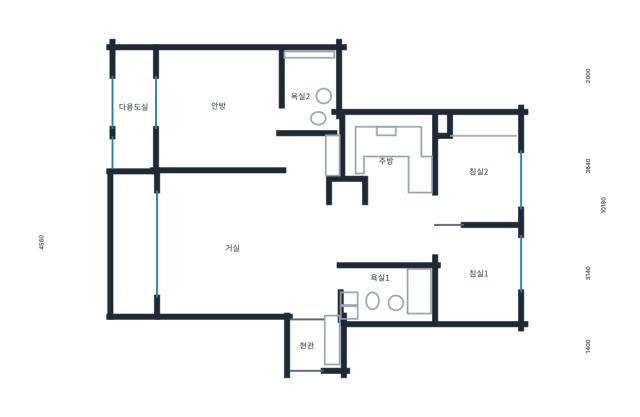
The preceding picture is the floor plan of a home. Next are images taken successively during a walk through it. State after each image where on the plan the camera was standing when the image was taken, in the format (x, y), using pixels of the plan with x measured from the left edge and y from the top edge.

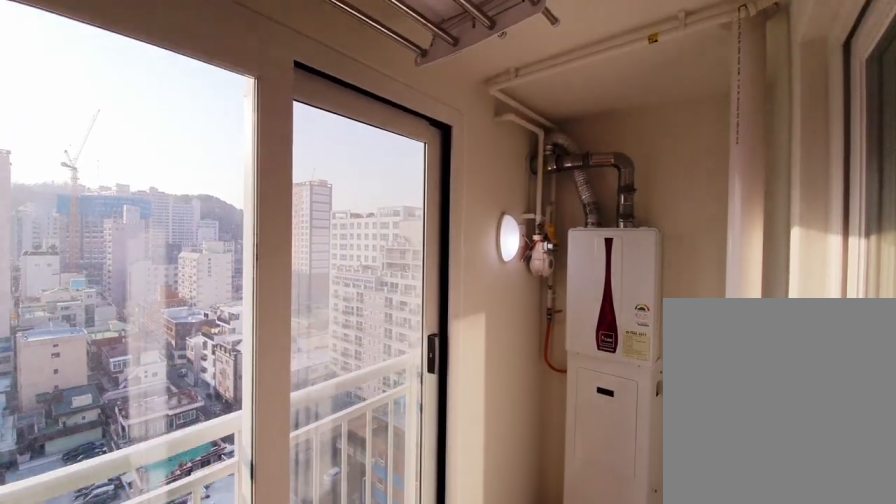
(151, 123)
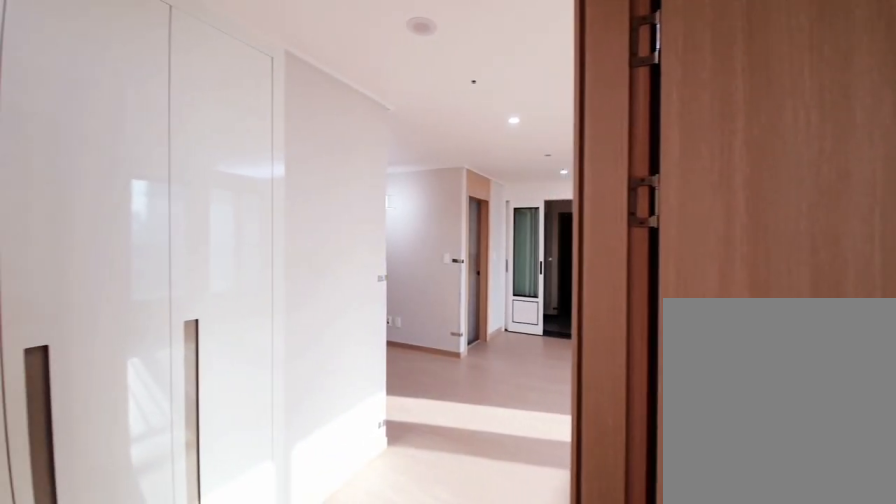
(302, 165)
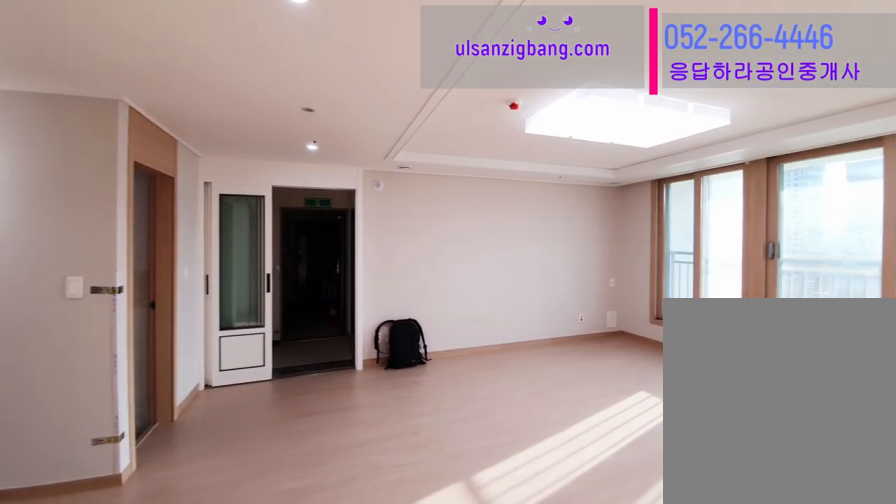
(303, 165)
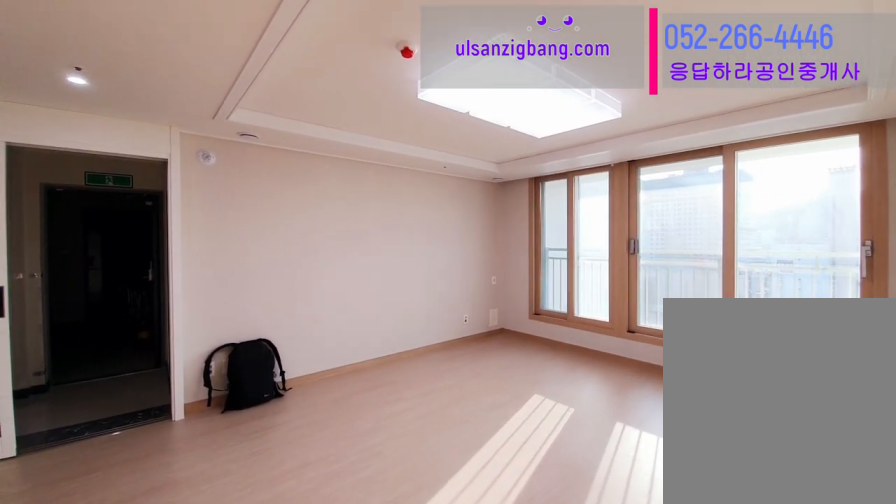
(312, 219)
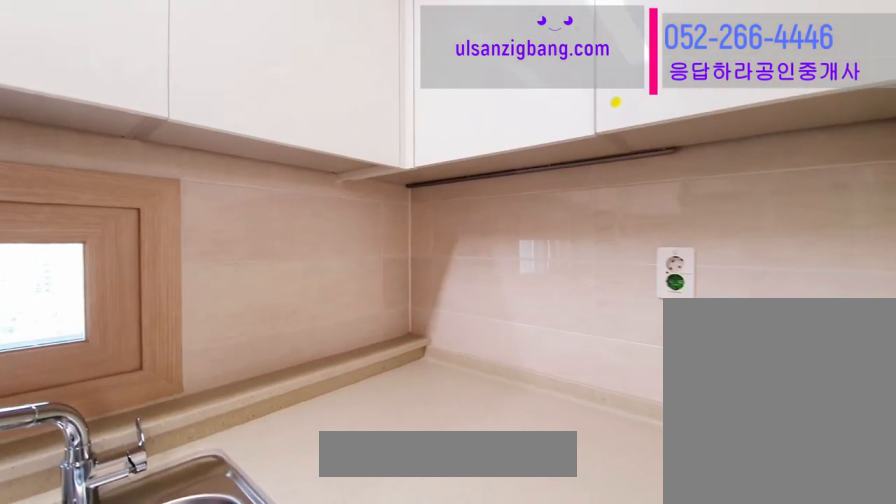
(390, 168)
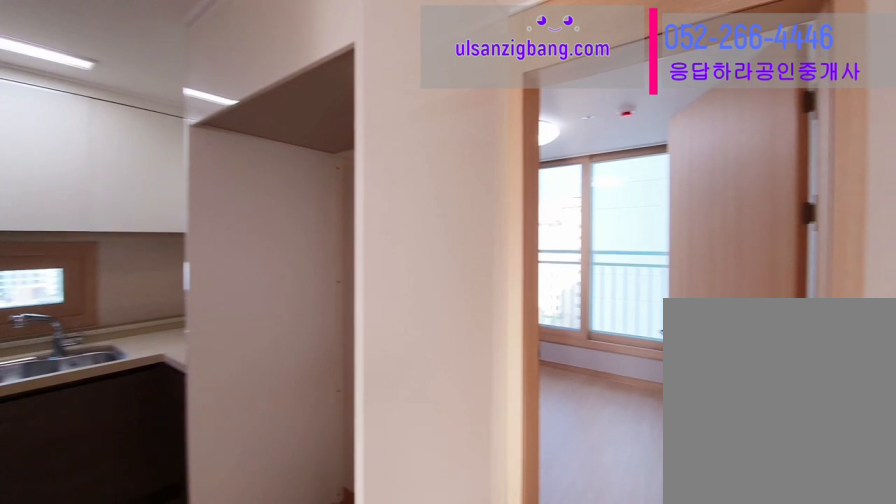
(391, 169)
